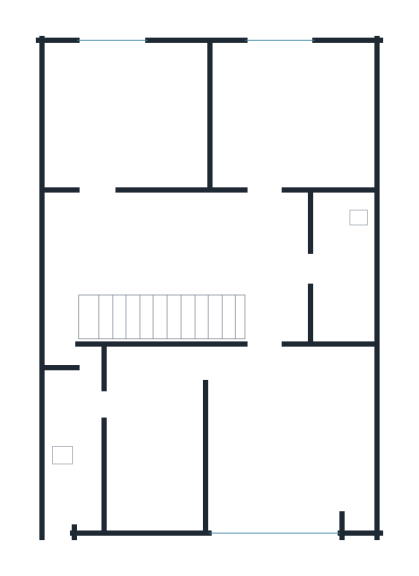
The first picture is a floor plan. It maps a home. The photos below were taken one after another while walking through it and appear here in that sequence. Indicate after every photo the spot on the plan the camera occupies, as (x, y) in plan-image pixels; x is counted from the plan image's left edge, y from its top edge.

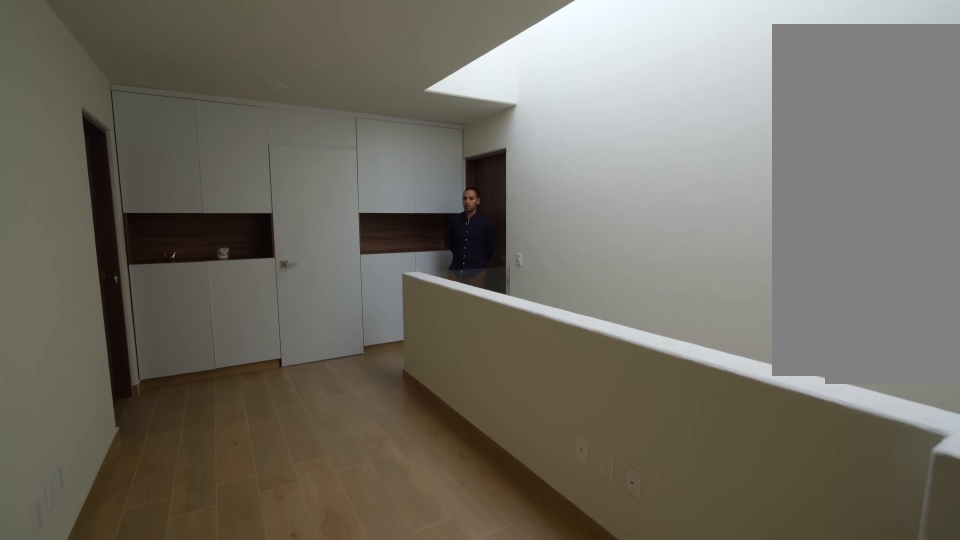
(55, 248)
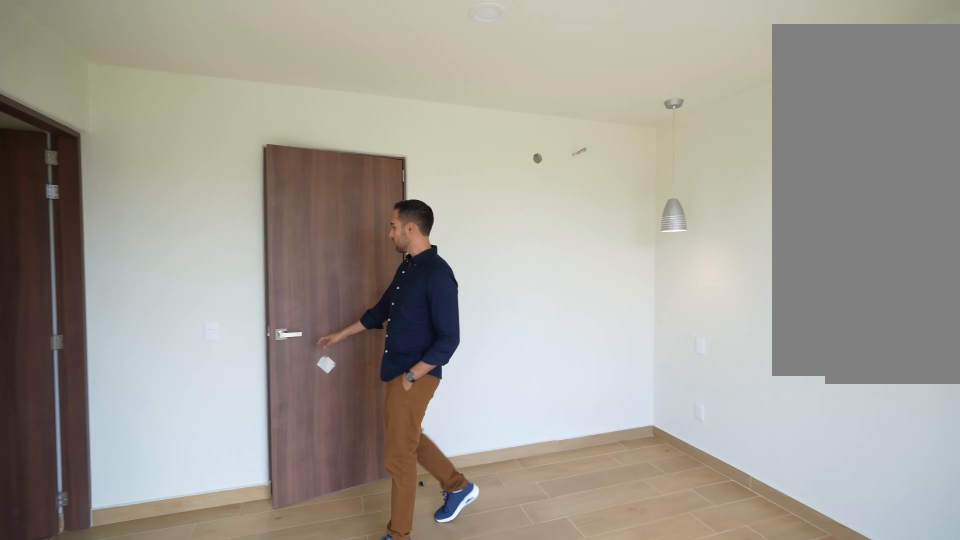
(226, 511)
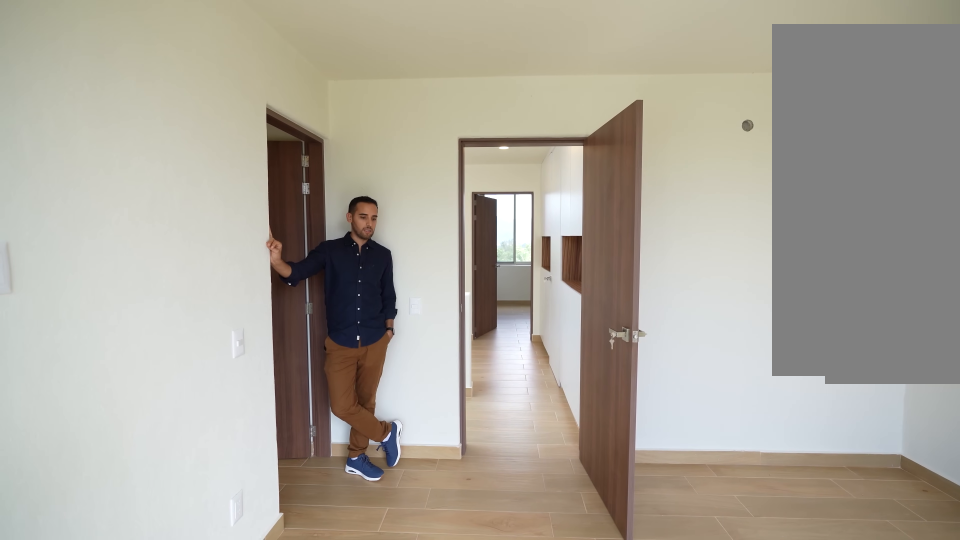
(259, 516)
